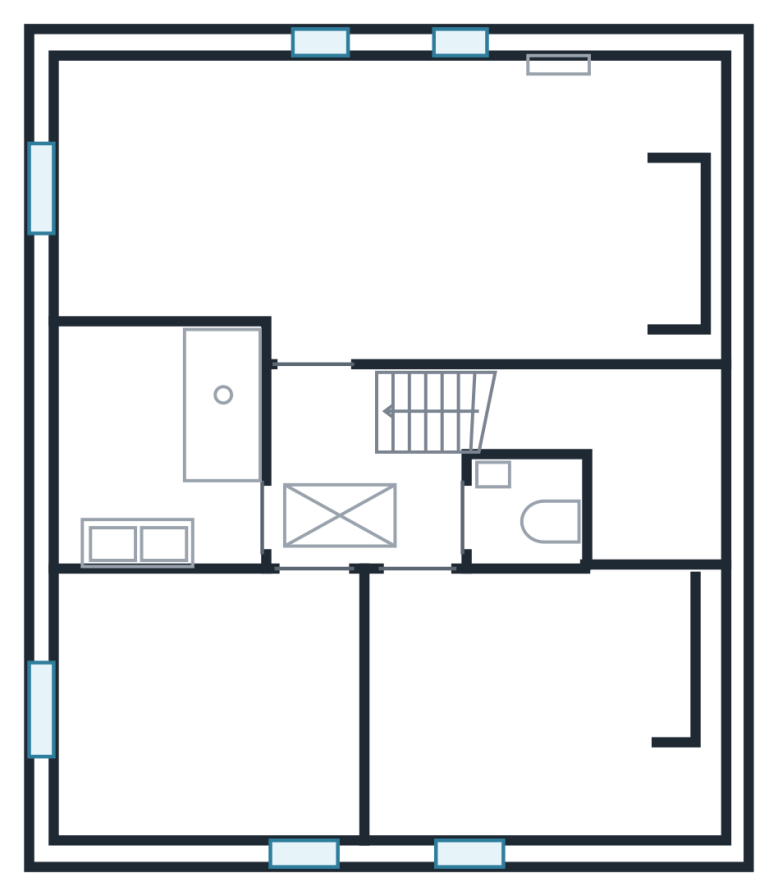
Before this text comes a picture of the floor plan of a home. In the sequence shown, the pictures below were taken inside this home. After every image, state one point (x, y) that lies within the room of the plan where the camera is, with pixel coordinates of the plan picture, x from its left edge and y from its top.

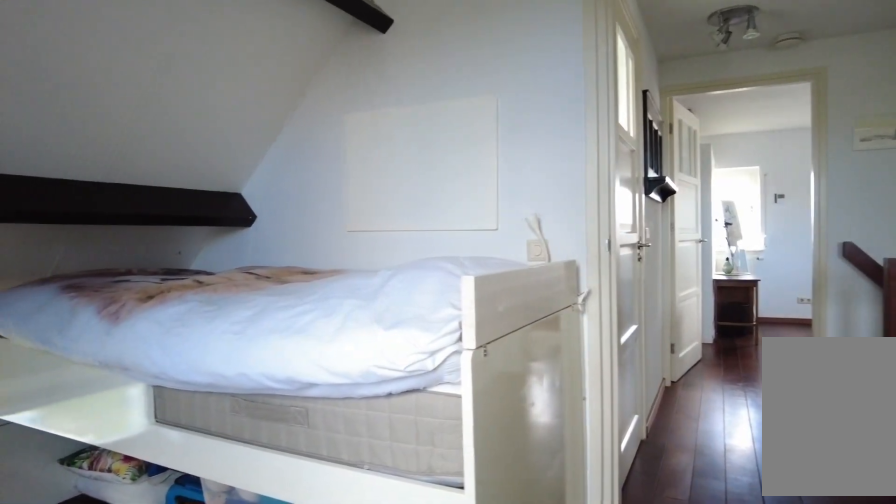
(245, 709)
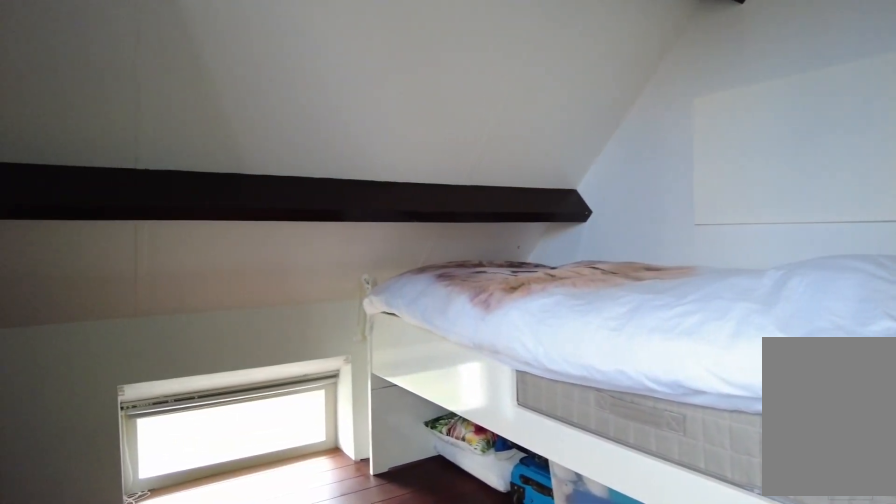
(245, 709)
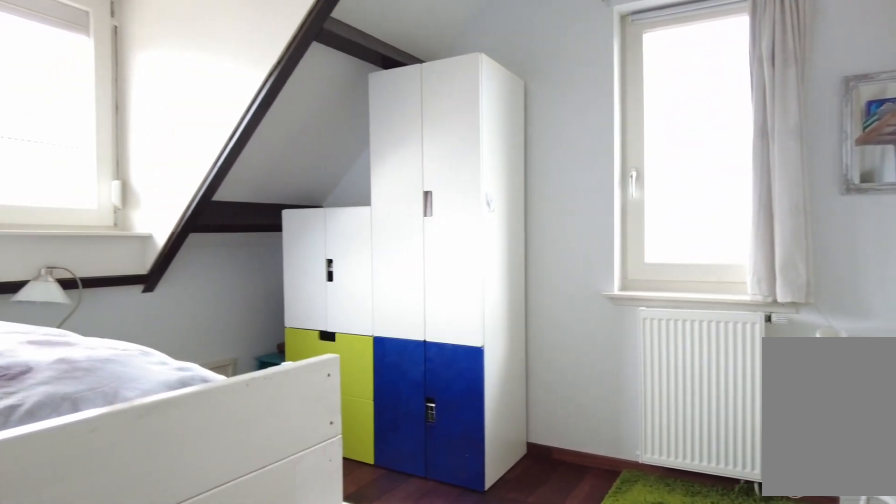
(525, 705)
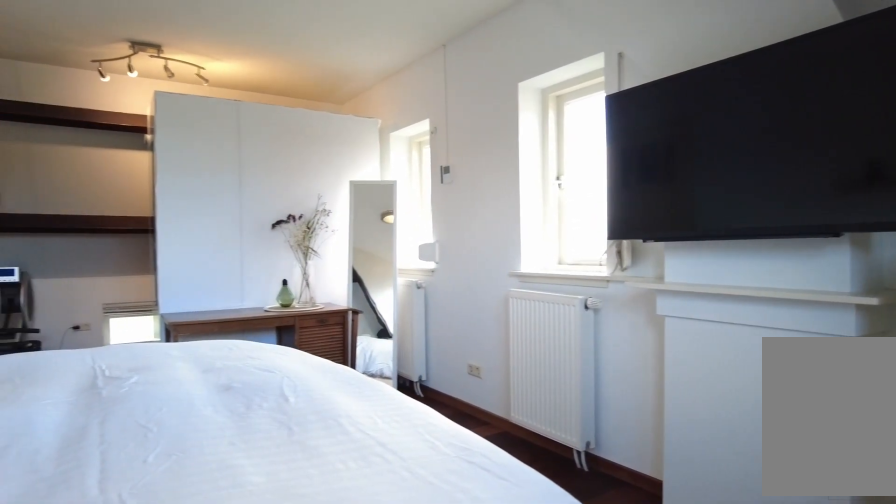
(411, 207)
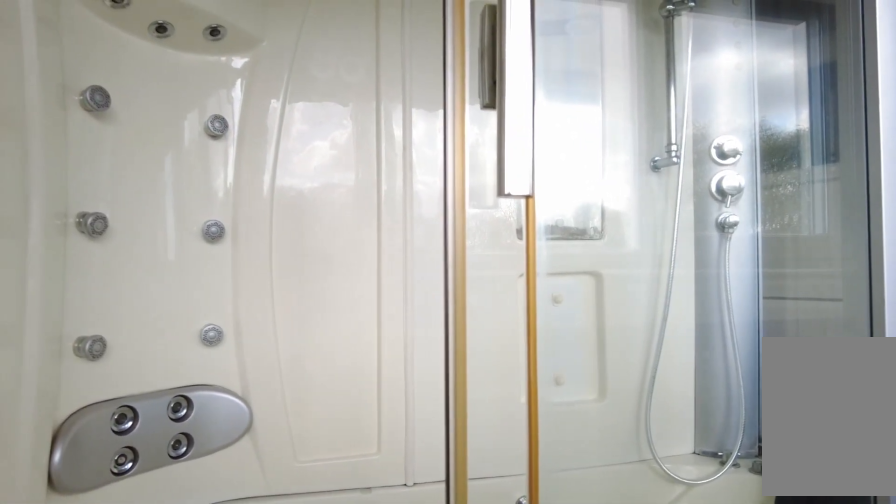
(154, 446)
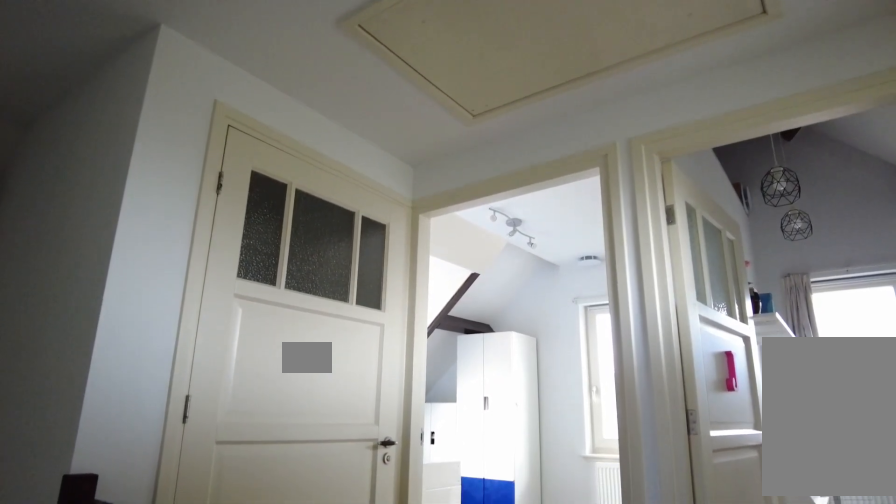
(354, 483)
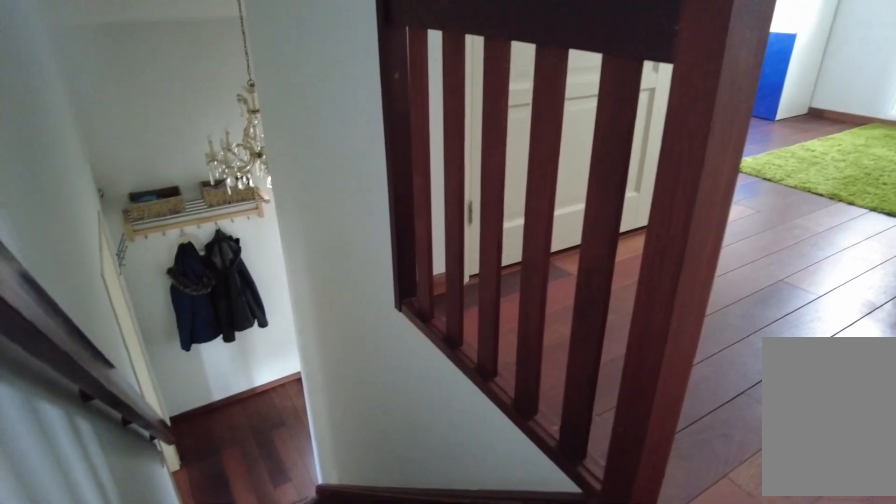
(354, 483)
